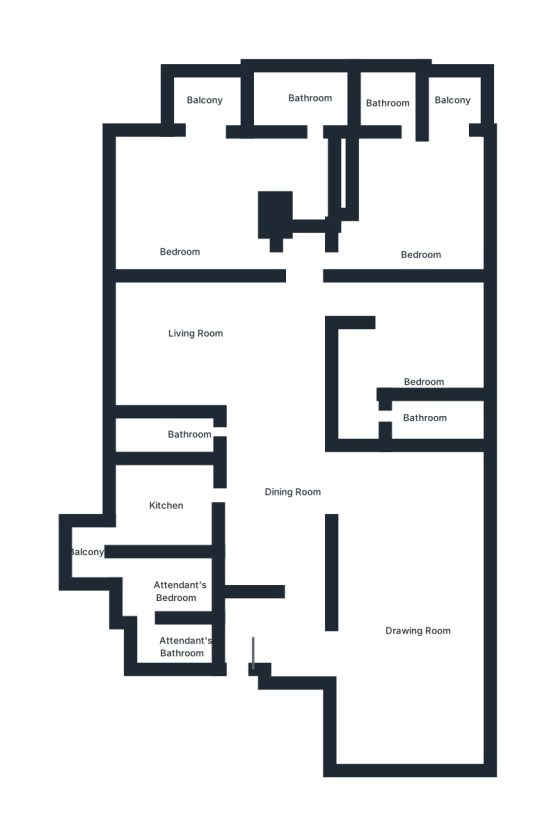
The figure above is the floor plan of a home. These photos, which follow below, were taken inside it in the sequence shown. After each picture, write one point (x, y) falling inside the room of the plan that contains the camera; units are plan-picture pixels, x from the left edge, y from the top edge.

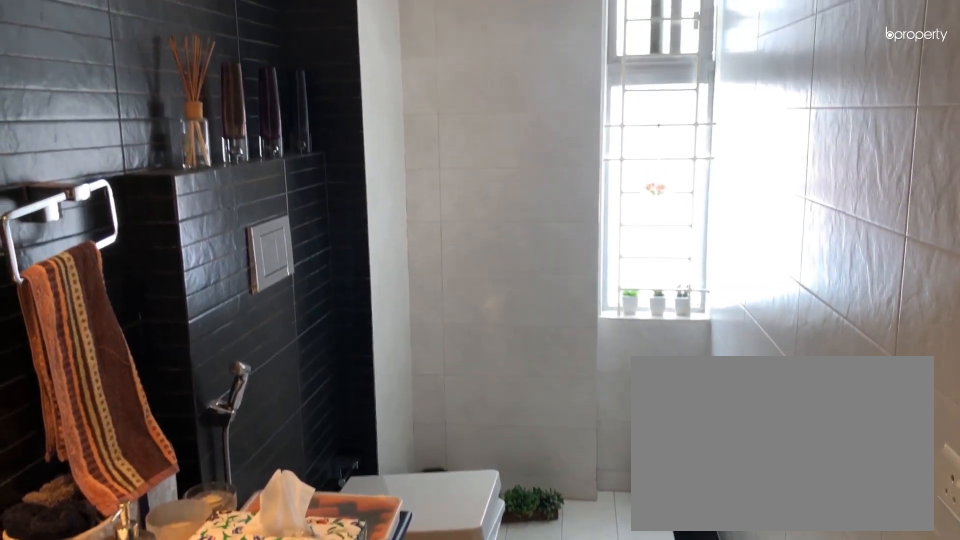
(166, 433)
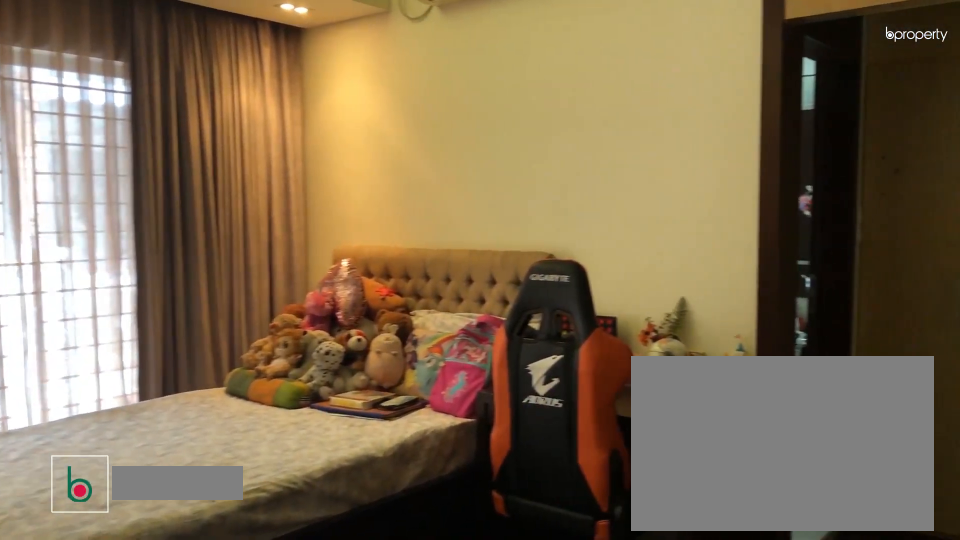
(416, 352)
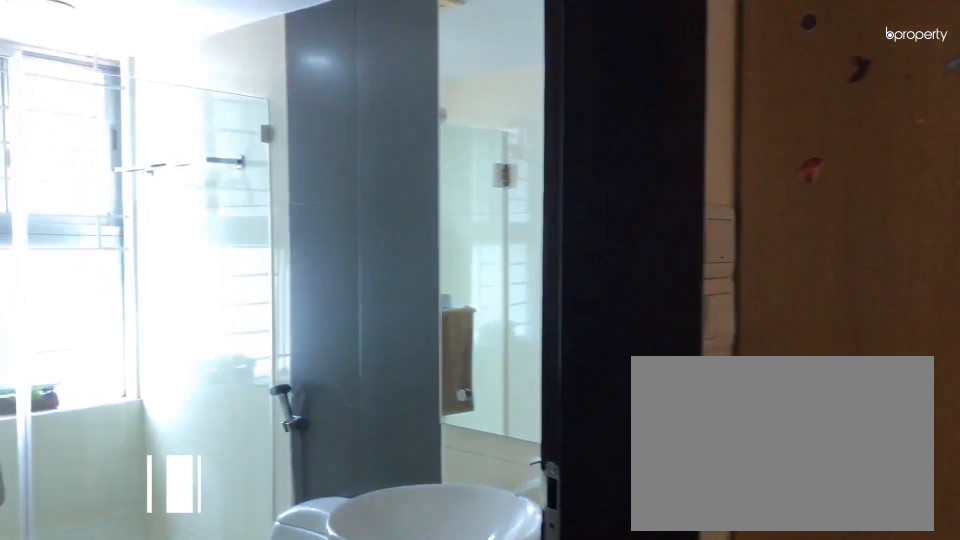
(443, 428)
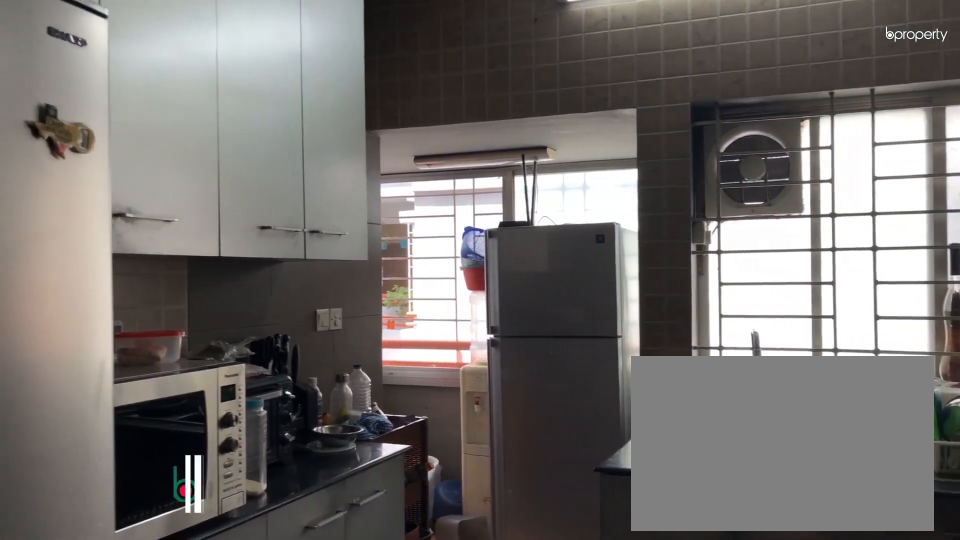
(149, 496)
